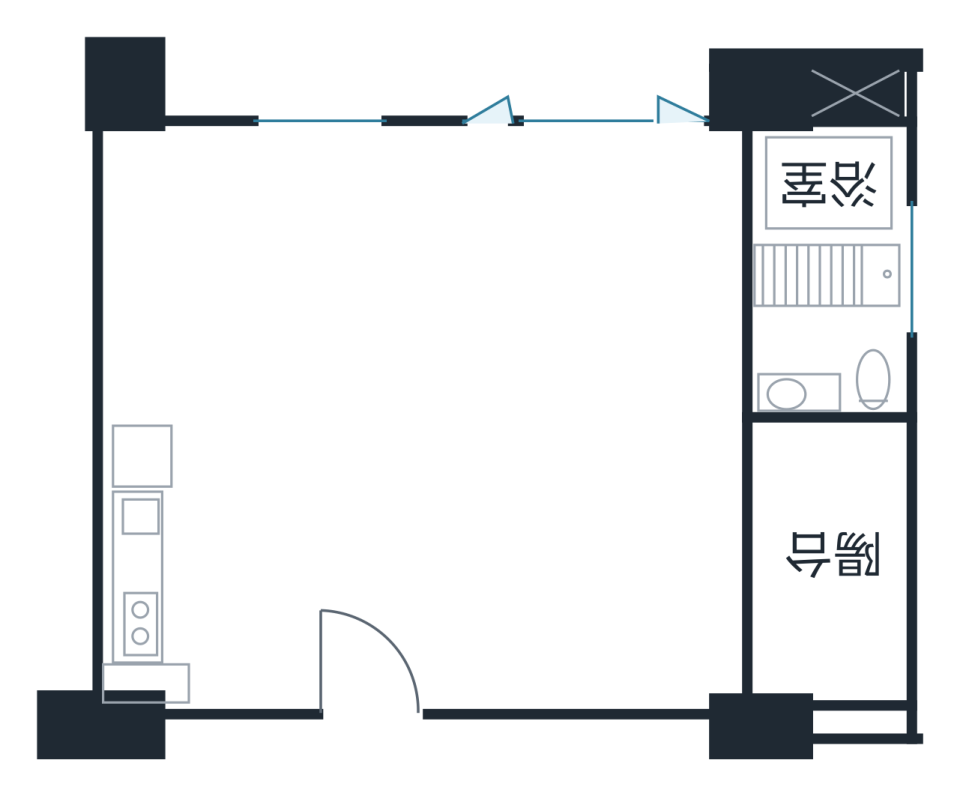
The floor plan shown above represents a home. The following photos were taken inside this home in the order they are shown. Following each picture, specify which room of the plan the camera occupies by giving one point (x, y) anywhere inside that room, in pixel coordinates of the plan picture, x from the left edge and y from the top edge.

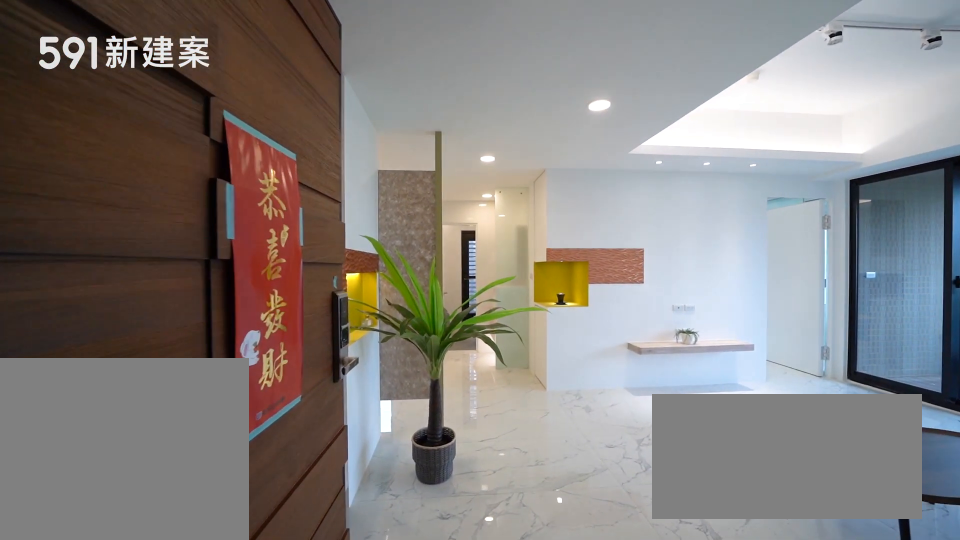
(366, 644)
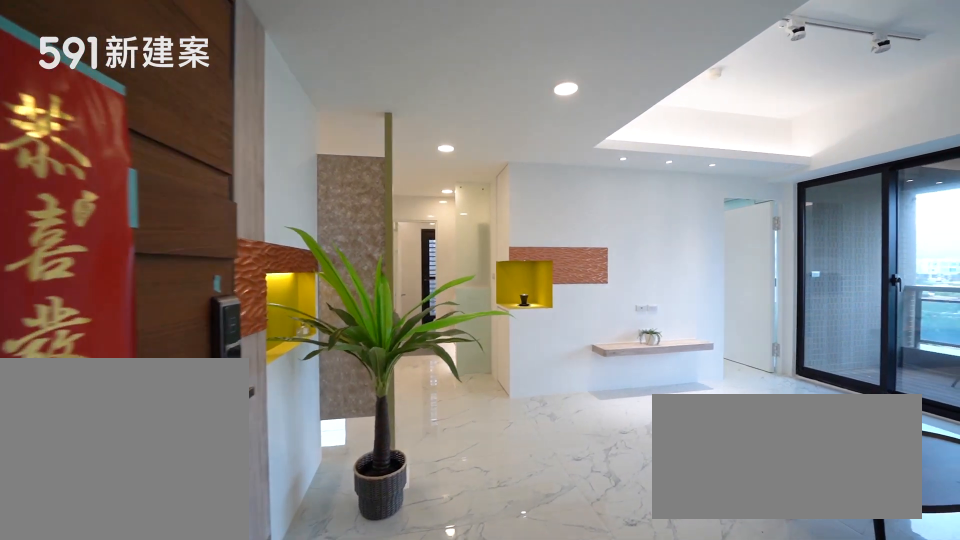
(366, 644)
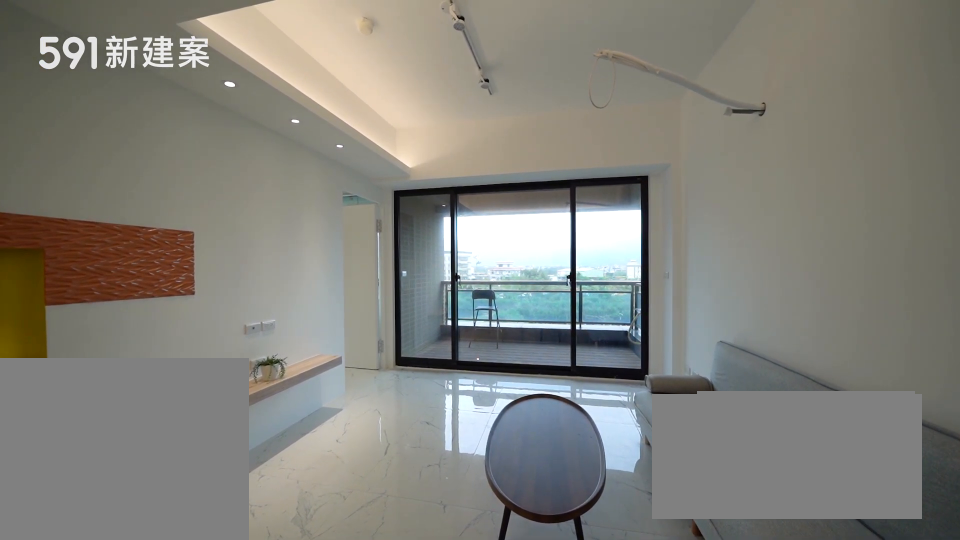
(529, 554)
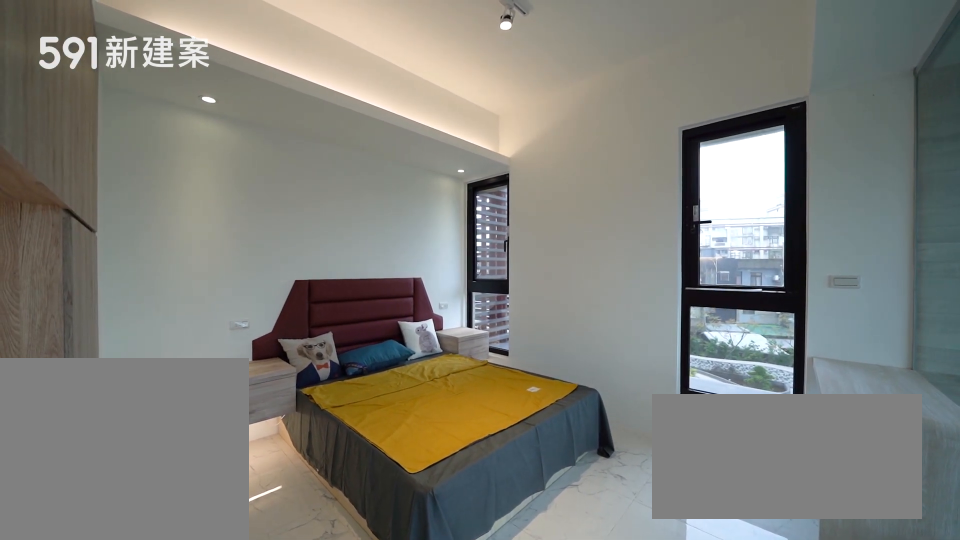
(593, 267)
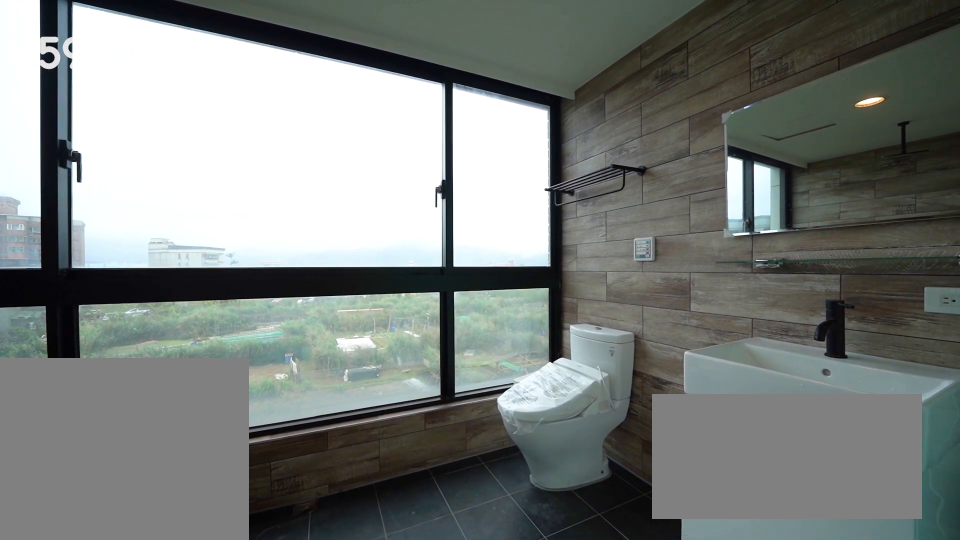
(828, 276)
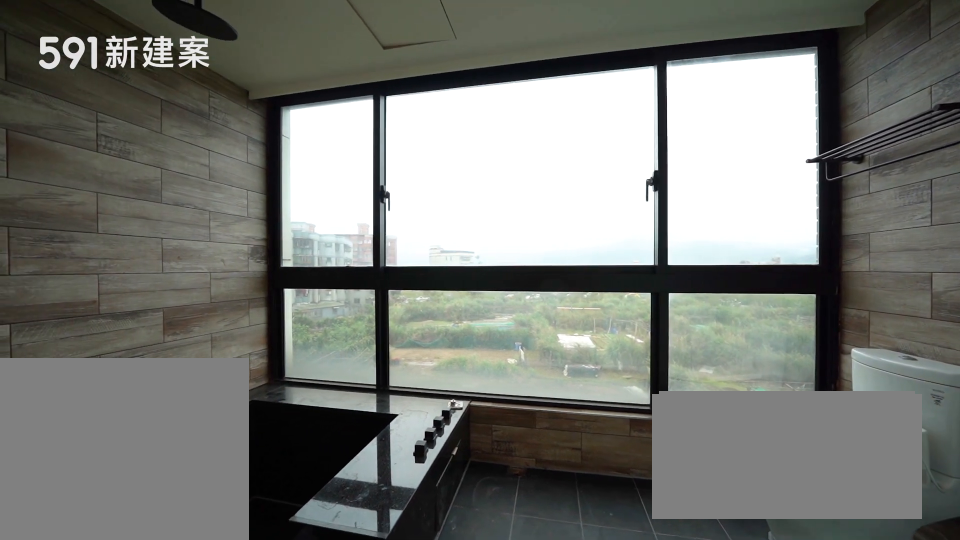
(828, 276)
